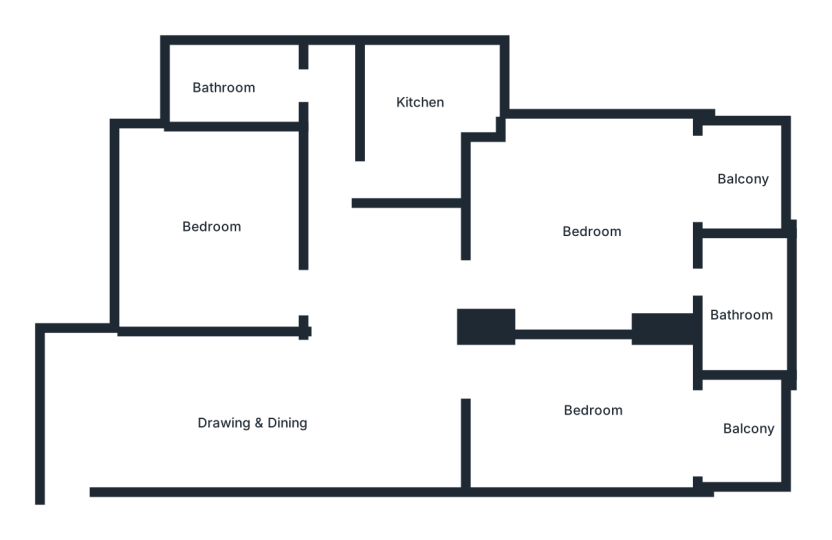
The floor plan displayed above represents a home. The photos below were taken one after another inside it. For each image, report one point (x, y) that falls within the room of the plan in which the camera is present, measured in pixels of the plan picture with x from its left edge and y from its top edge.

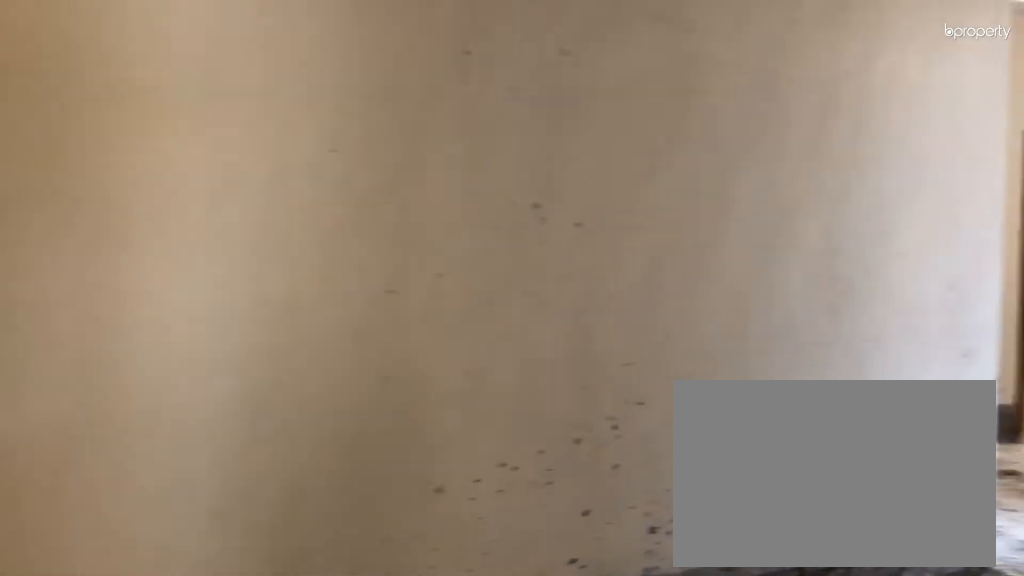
(89, 408)
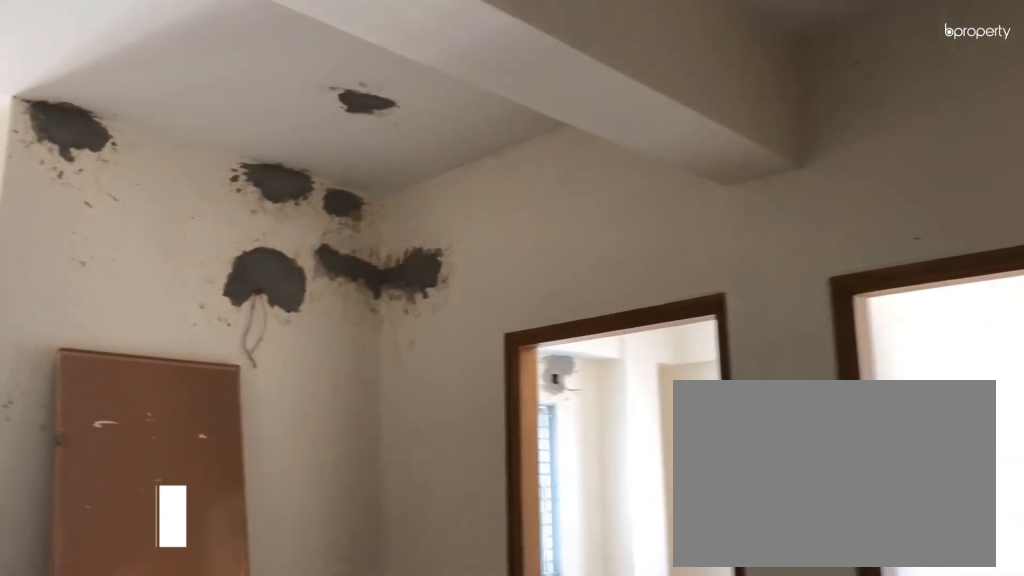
(355, 406)
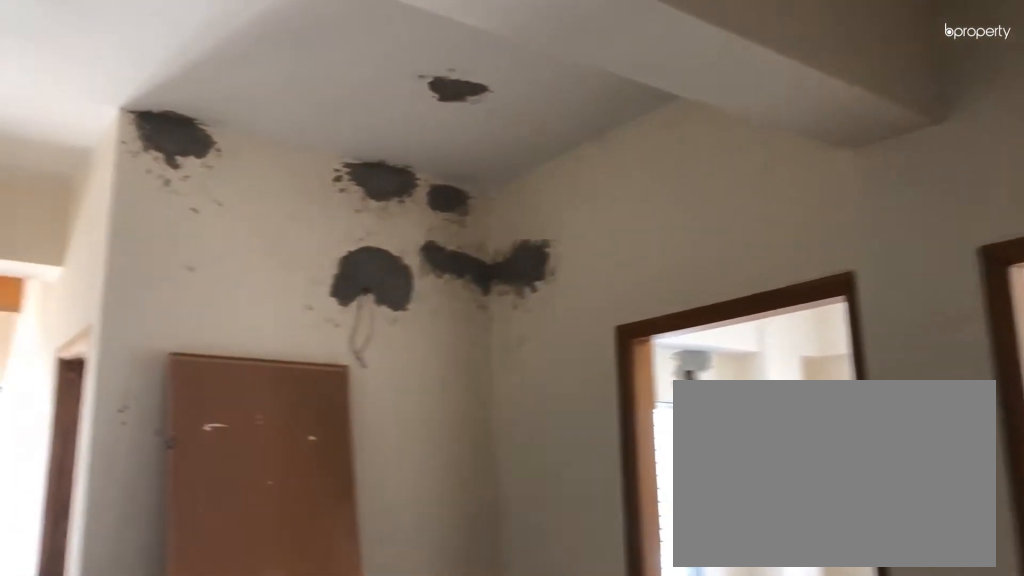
(355, 406)
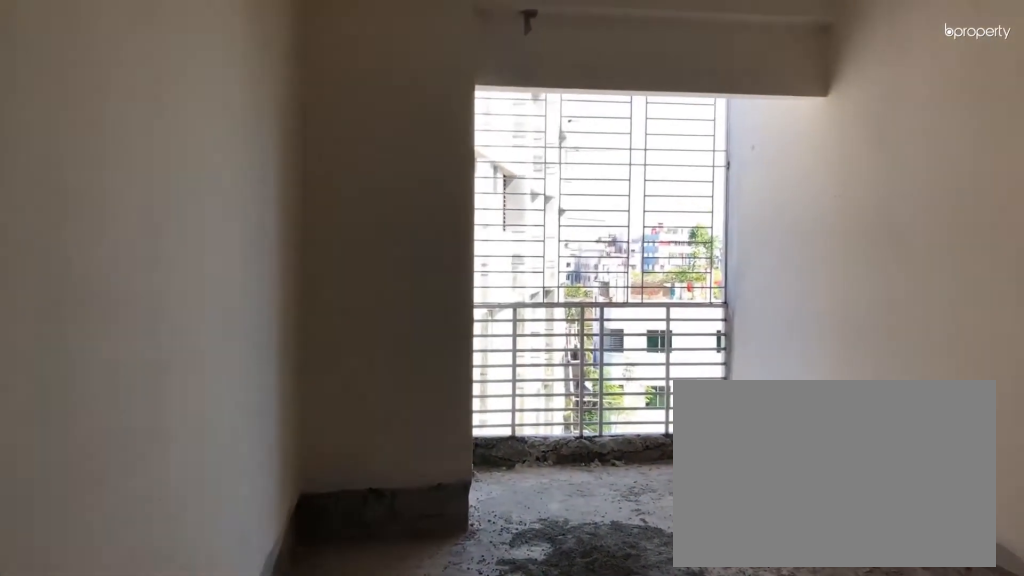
(511, 381)
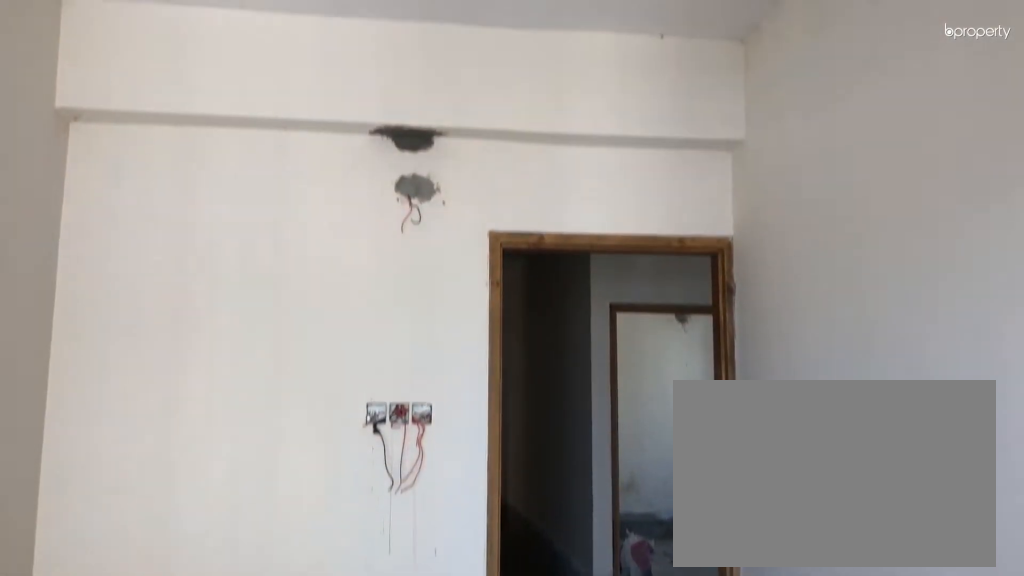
(615, 399)
